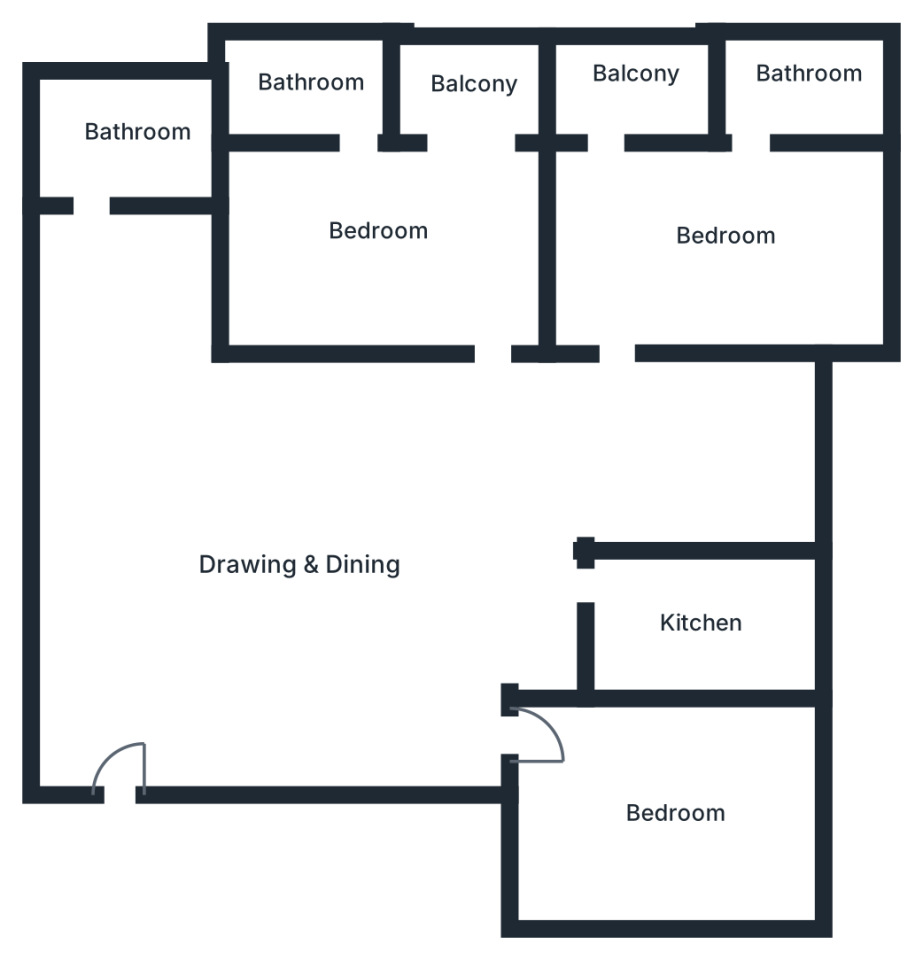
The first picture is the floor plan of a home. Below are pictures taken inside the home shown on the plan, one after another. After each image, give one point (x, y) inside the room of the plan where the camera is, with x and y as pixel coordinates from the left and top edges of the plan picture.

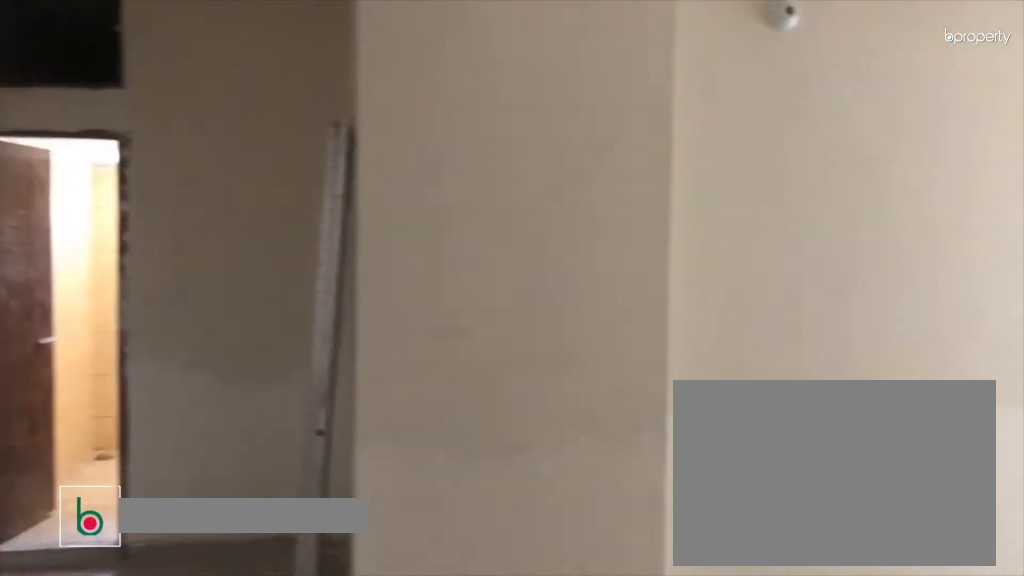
(292, 541)
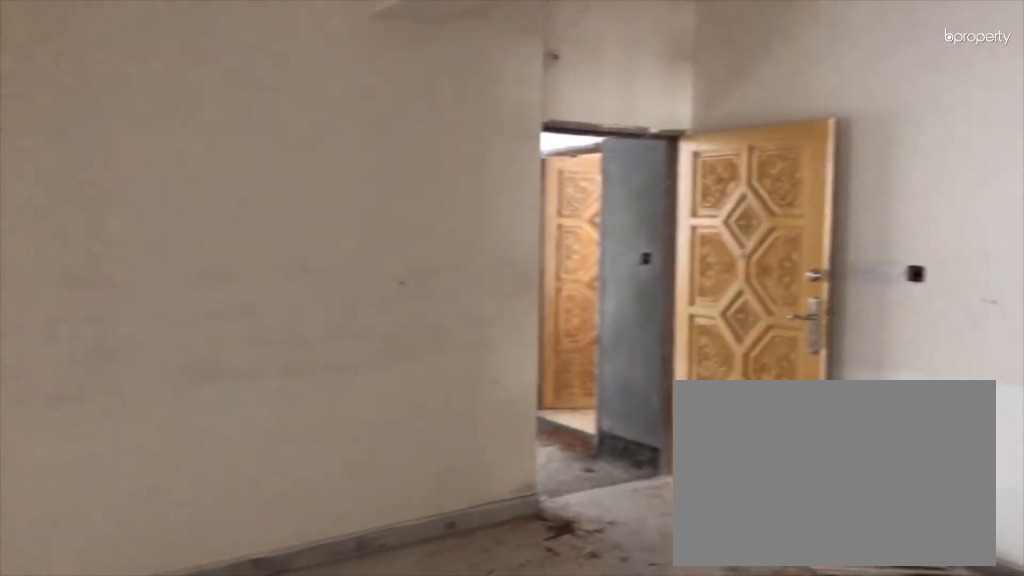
(292, 541)
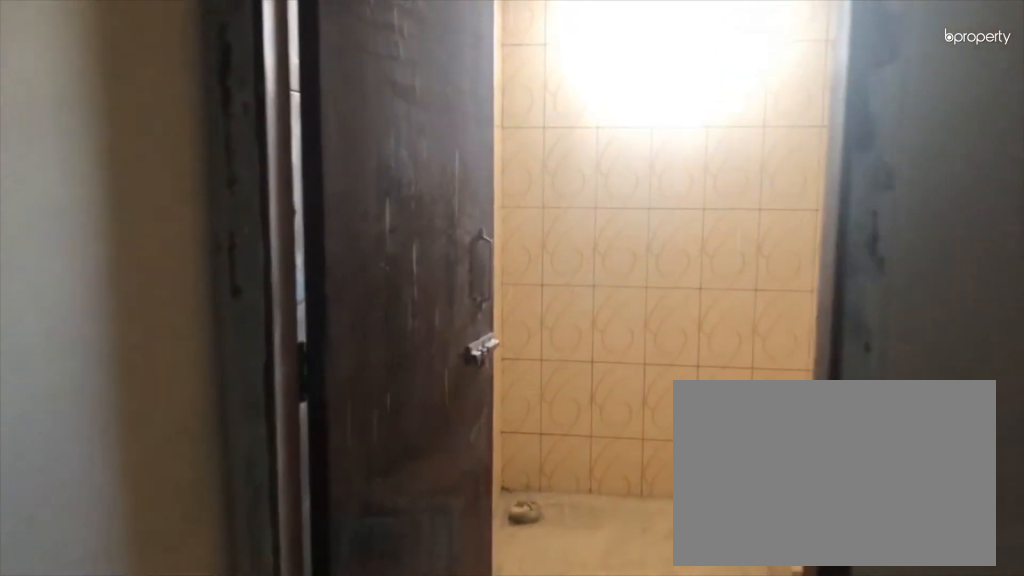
(137, 133)
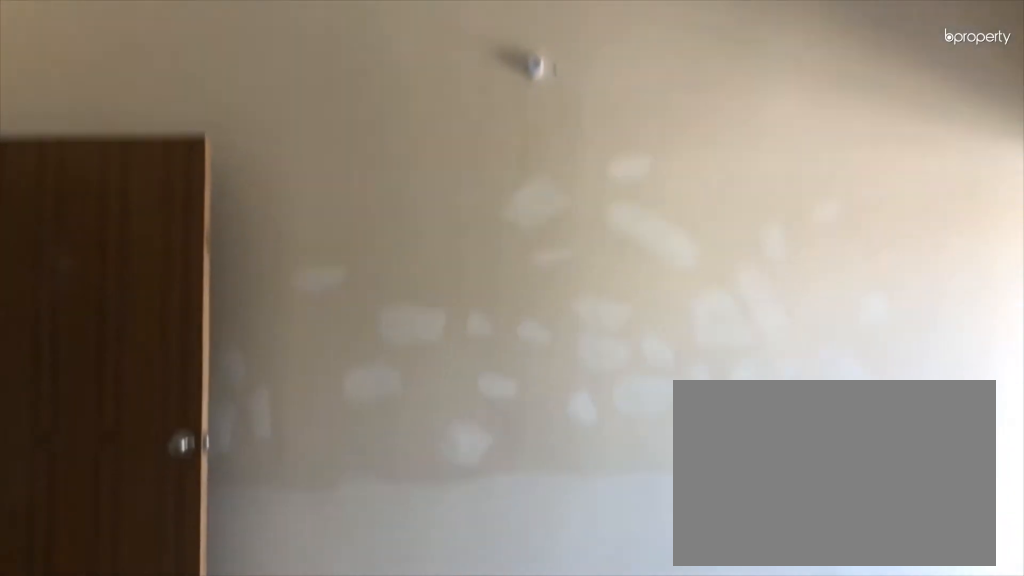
(731, 239)
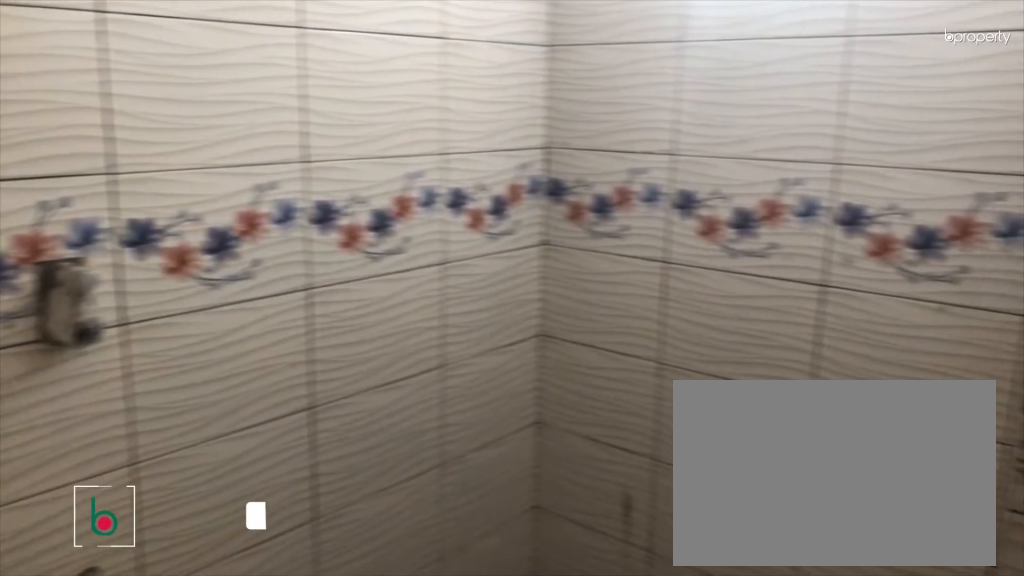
(802, 91)
